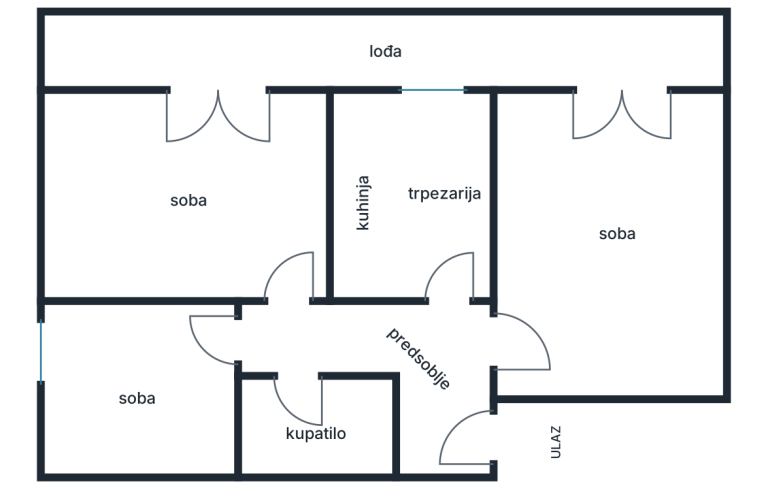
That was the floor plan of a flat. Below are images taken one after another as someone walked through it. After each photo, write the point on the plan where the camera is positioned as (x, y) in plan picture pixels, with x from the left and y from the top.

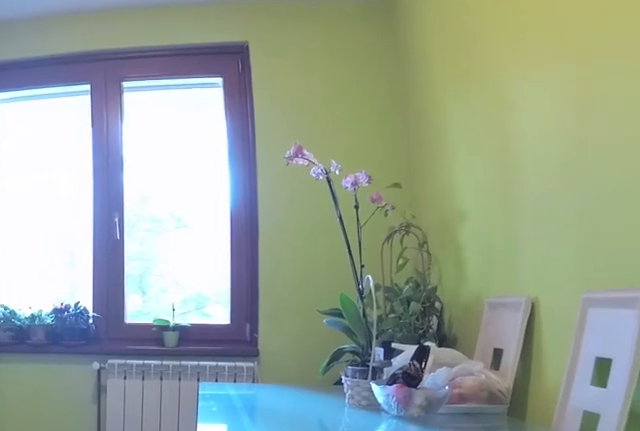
(472, 309)
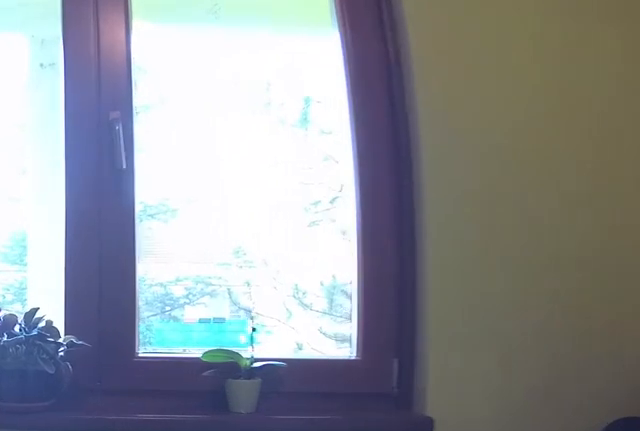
(471, 184)
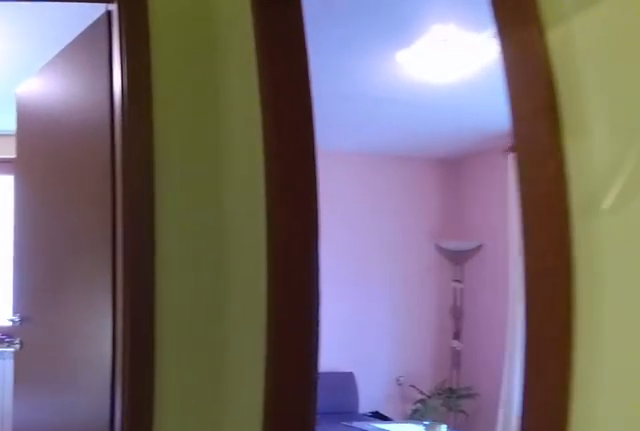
(361, 333)
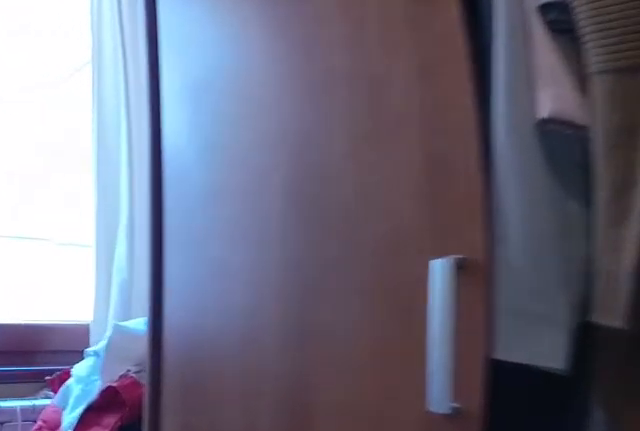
(168, 339)
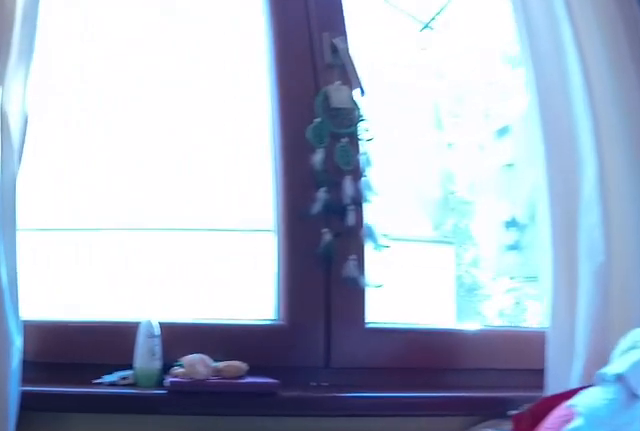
(142, 339)
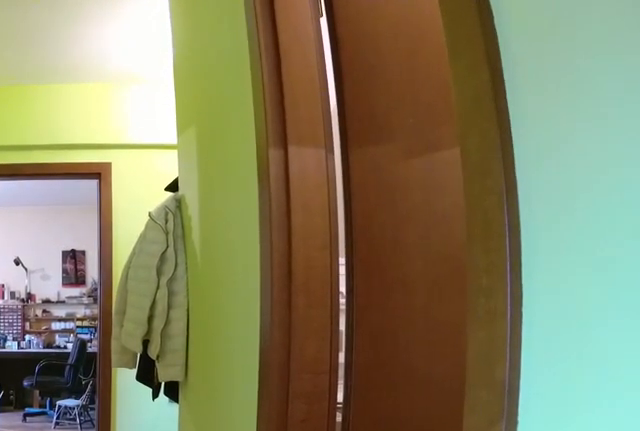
(240, 340)
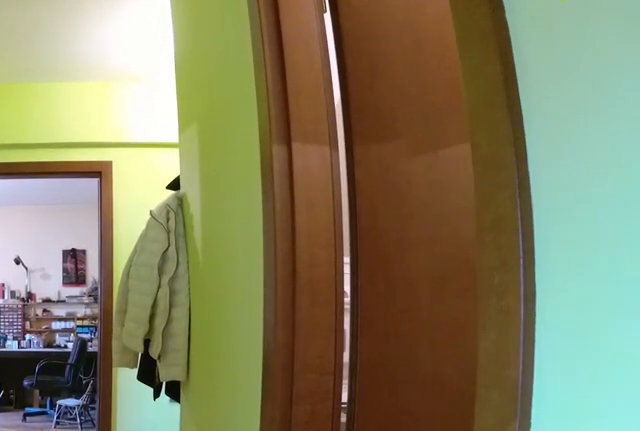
(243, 341)
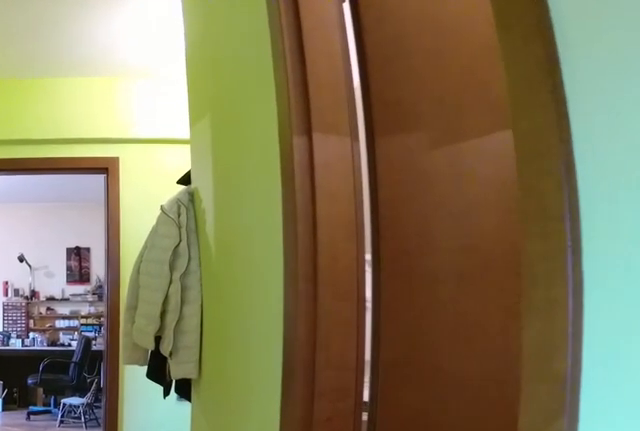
(245, 340)
